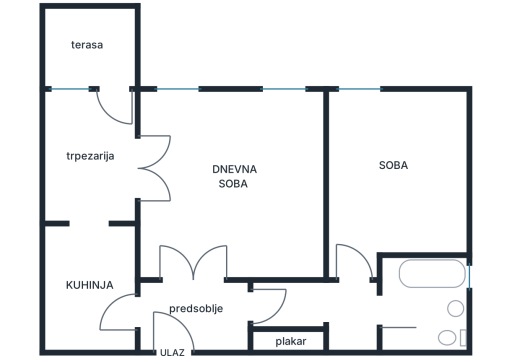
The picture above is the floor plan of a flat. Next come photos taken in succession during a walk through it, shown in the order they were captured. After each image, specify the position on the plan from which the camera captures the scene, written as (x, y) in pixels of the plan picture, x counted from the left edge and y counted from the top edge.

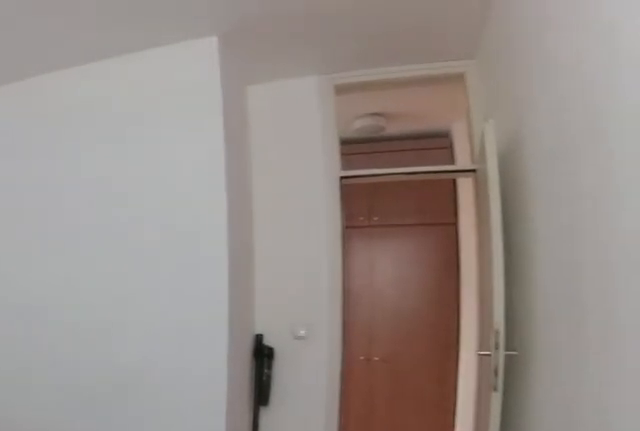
(354, 120)
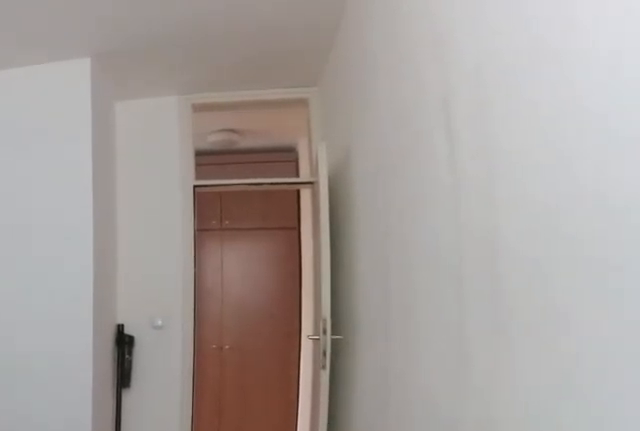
(355, 119)
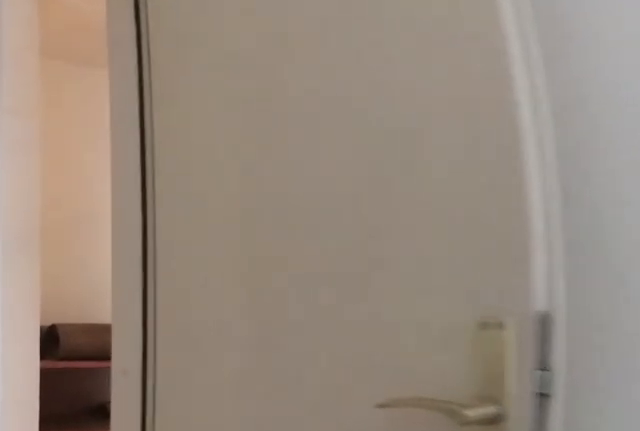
(354, 218)
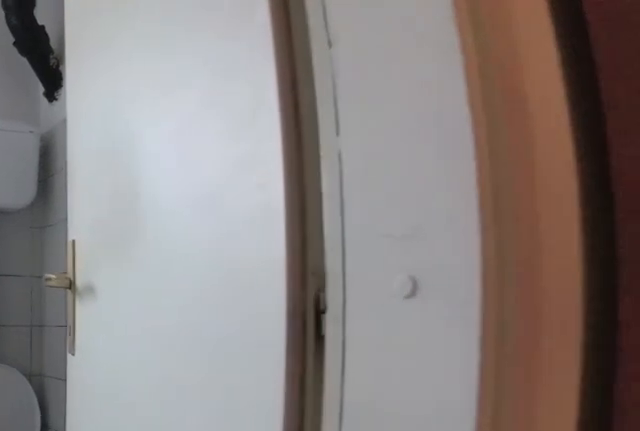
(366, 292)
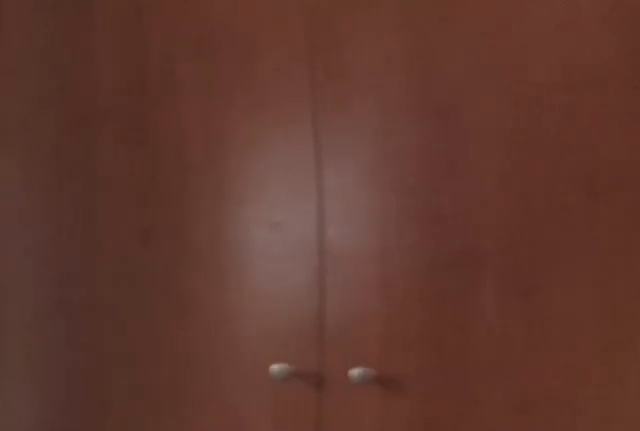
(362, 278)
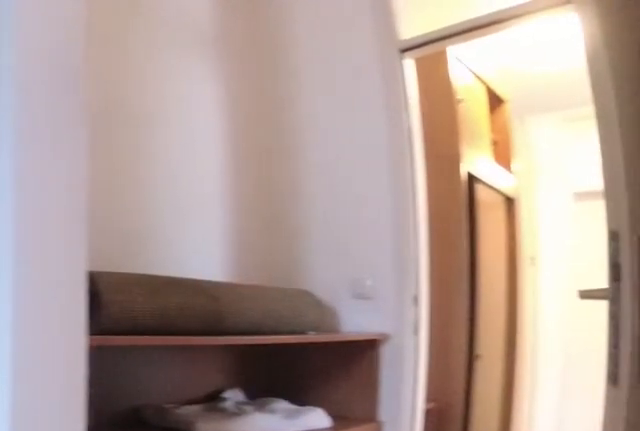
(368, 284)
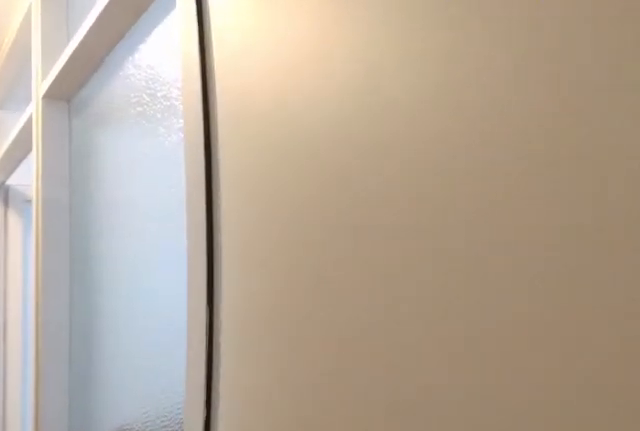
(317, 301)
